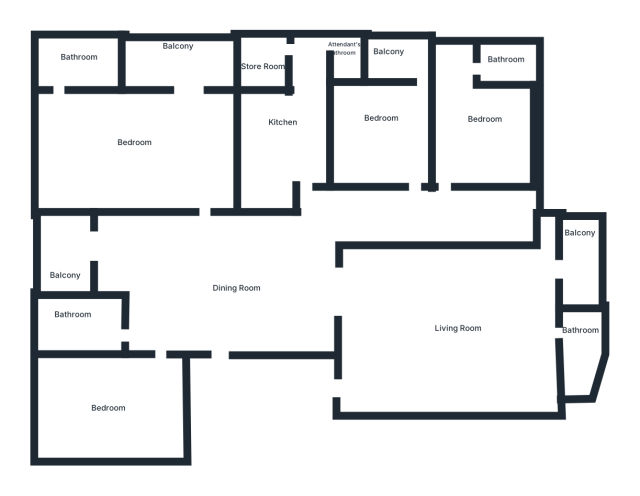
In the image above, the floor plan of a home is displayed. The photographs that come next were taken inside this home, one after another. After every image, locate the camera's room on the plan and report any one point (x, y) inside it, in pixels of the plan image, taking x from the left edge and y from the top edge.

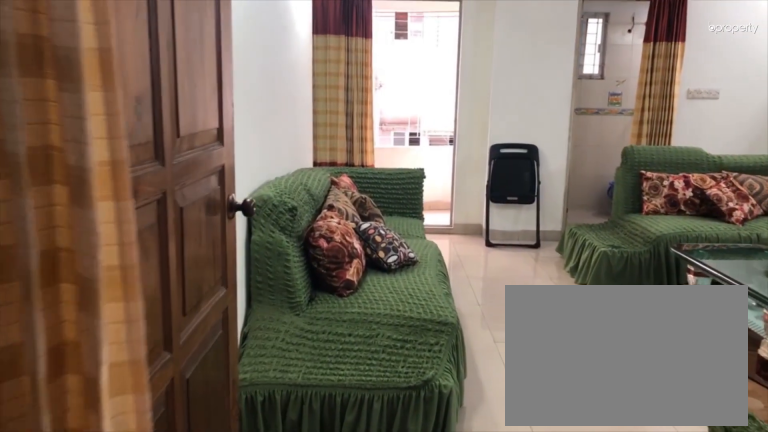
(383, 295)
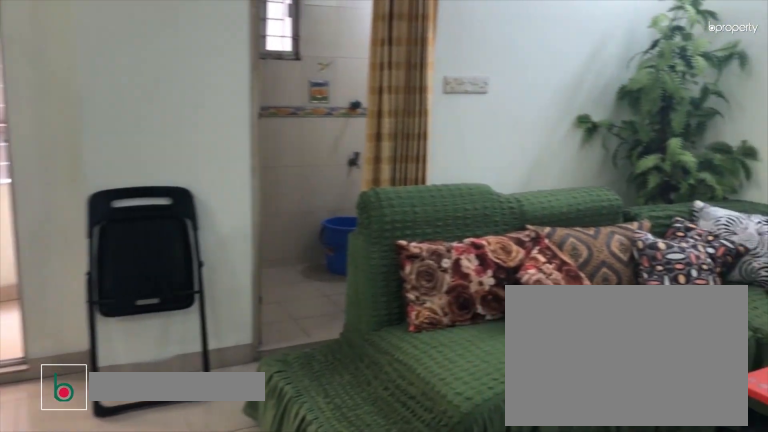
(457, 330)
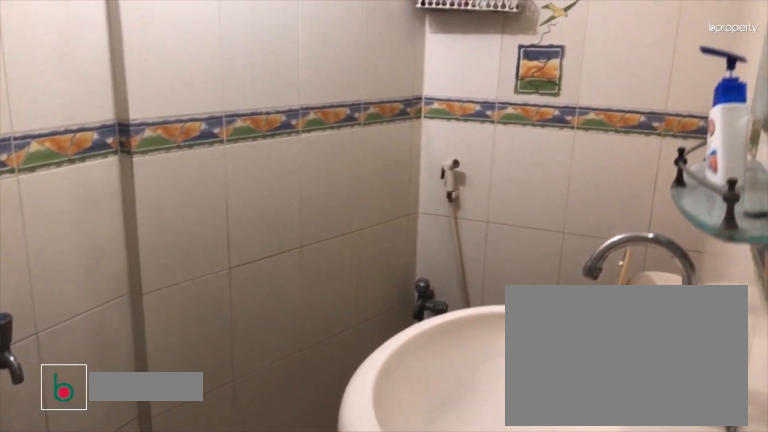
(576, 351)
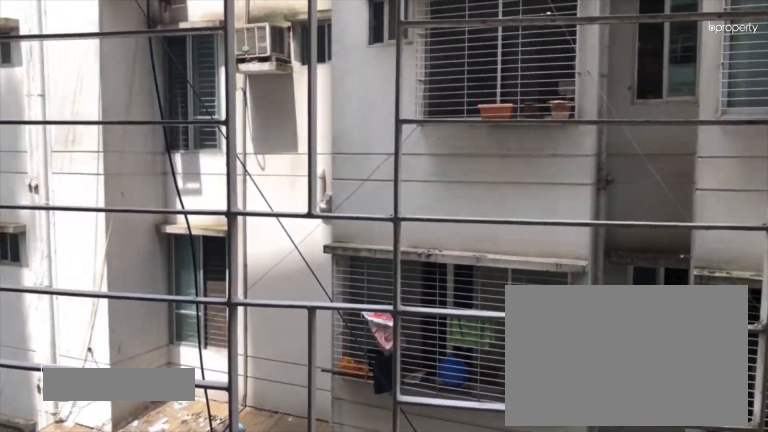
(586, 243)
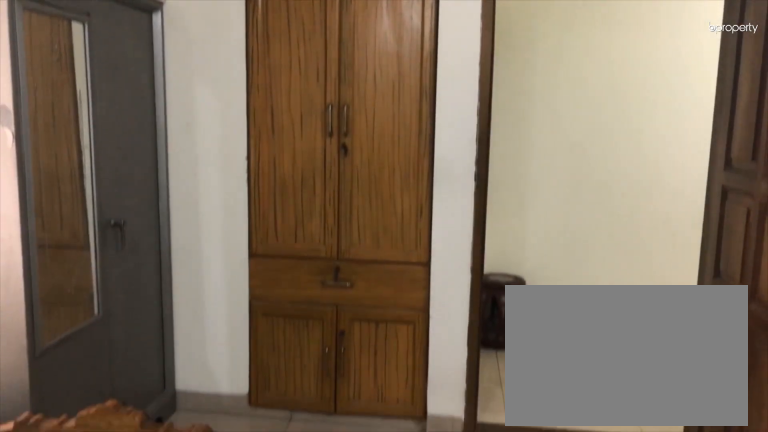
(497, 120)
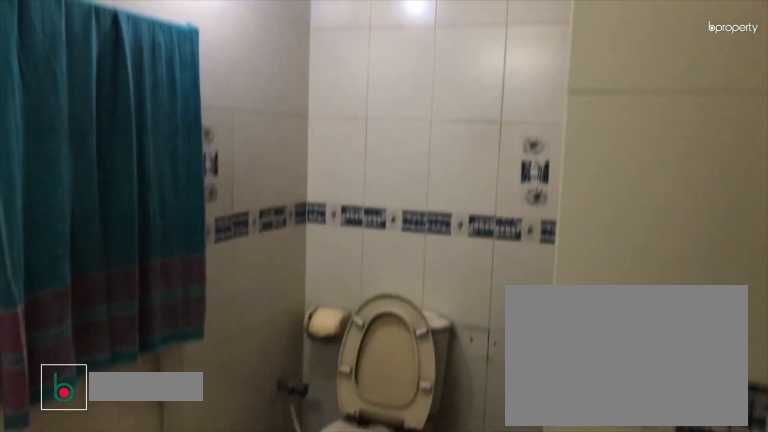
(503, 63)
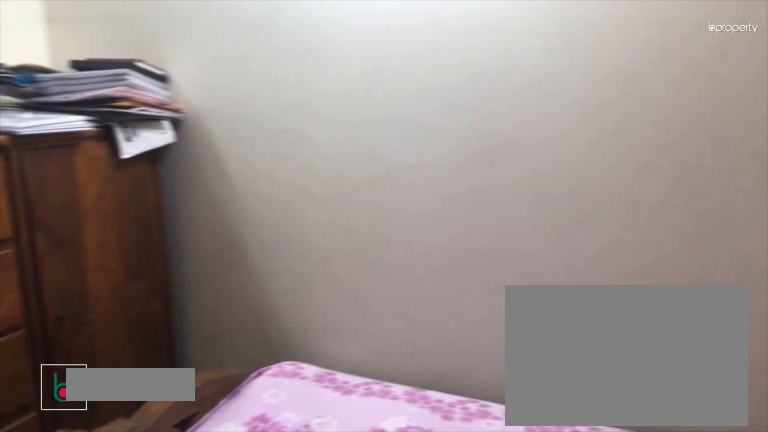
(378, 126)
